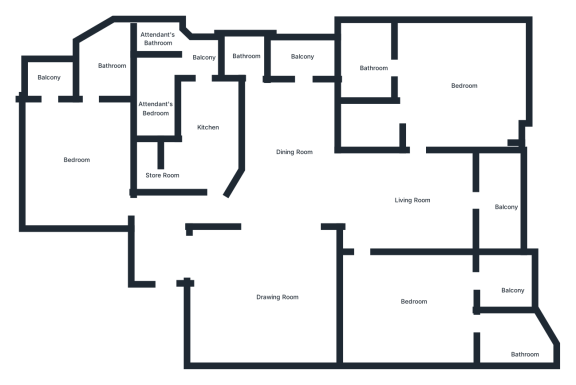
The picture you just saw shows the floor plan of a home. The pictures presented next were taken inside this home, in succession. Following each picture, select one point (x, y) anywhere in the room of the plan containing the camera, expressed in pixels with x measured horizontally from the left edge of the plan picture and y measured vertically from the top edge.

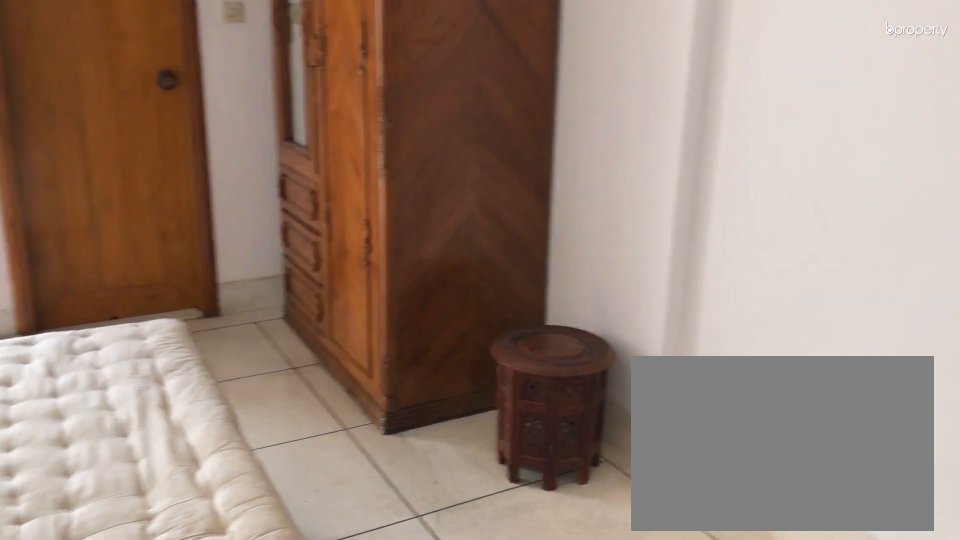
(81, 144)
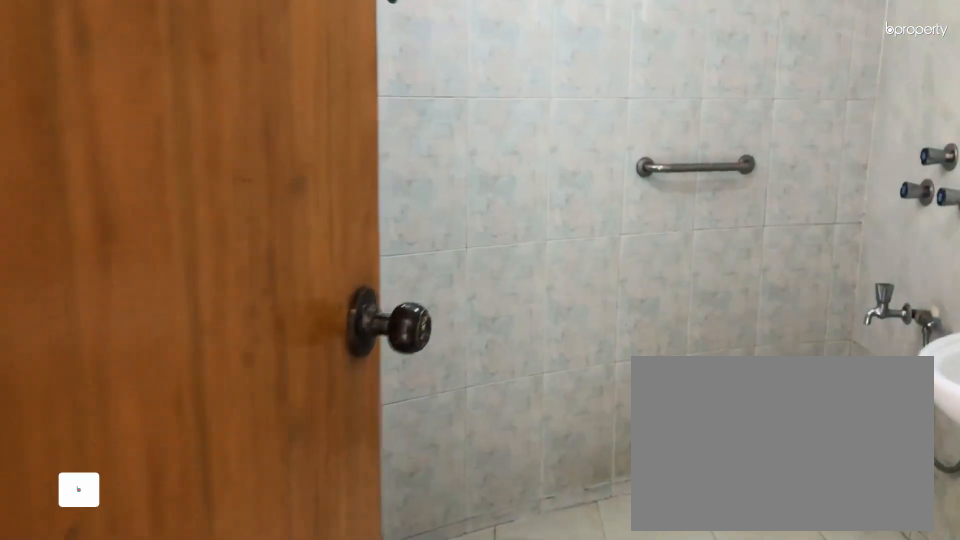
(106, 54)
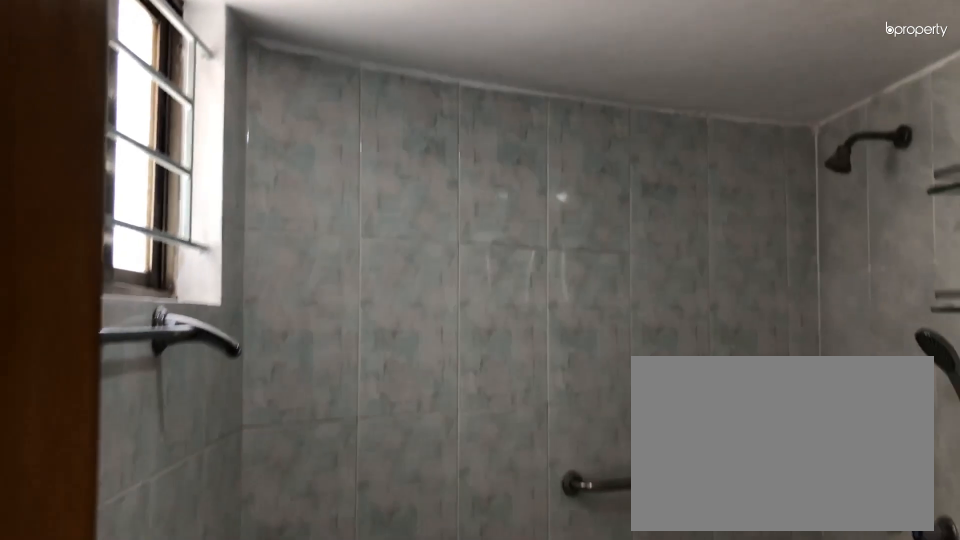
(100, 59)
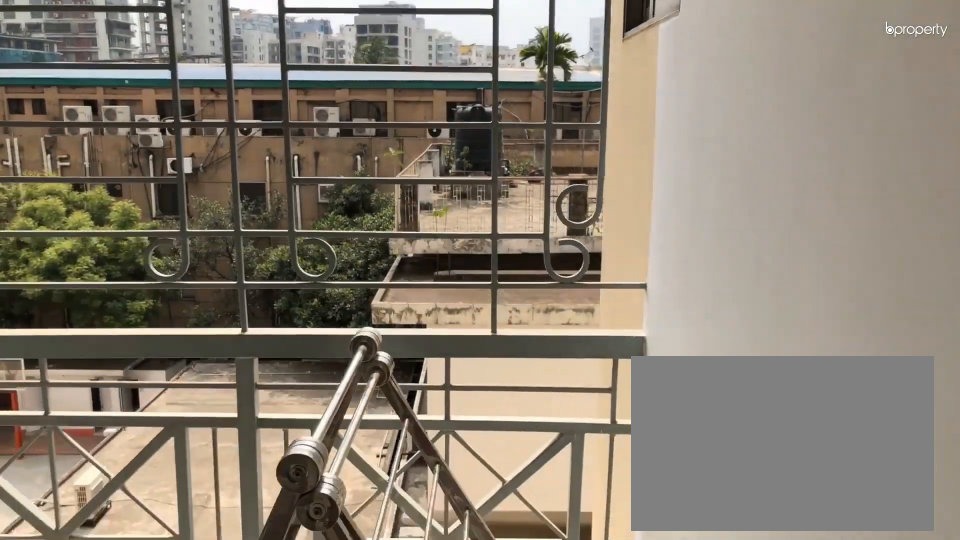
(55, 77)
